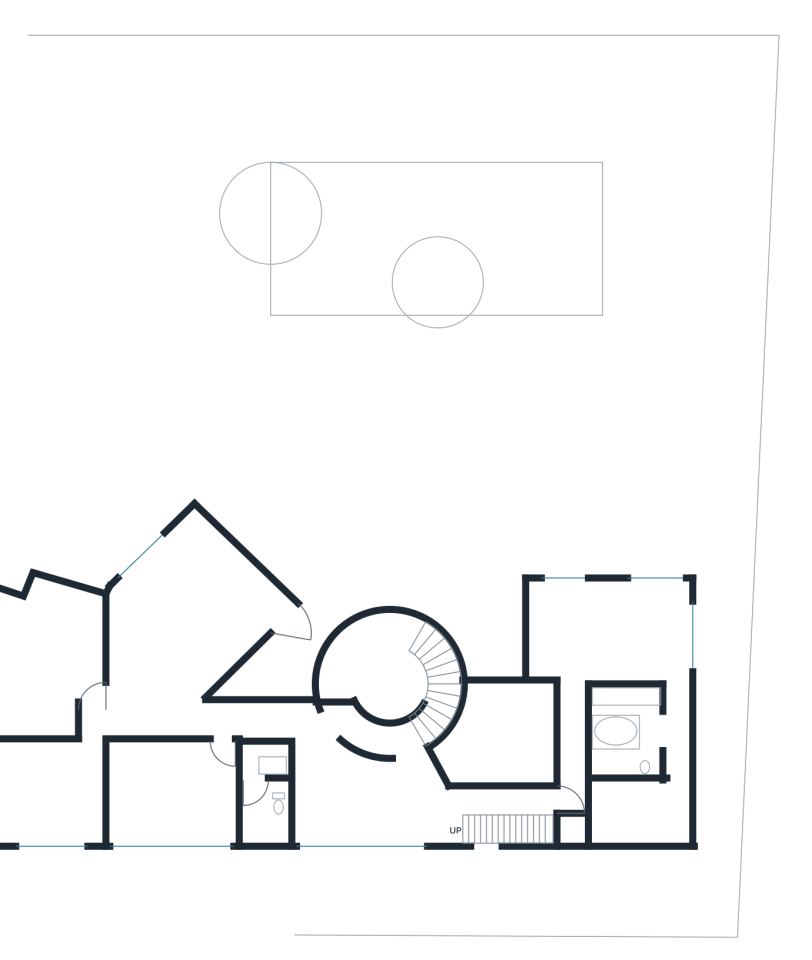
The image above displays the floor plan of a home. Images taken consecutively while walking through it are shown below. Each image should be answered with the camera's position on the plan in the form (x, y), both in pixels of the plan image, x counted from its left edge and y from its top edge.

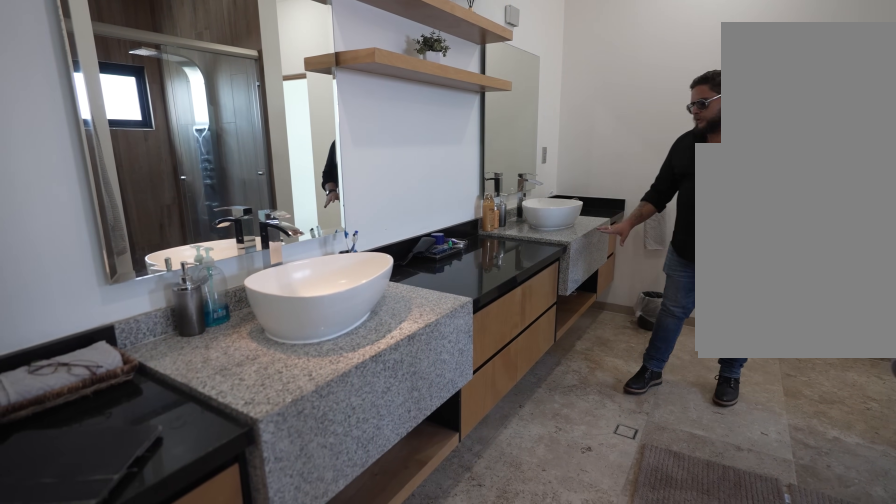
(654, 729)
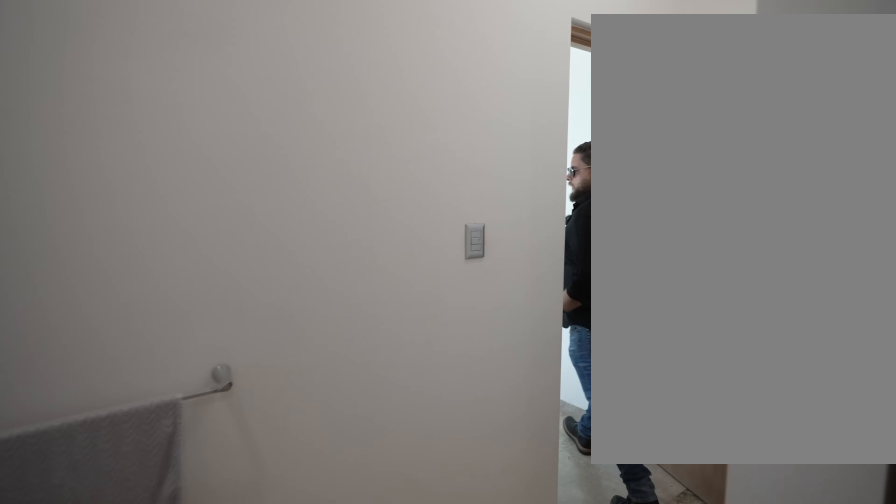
(665, 625)
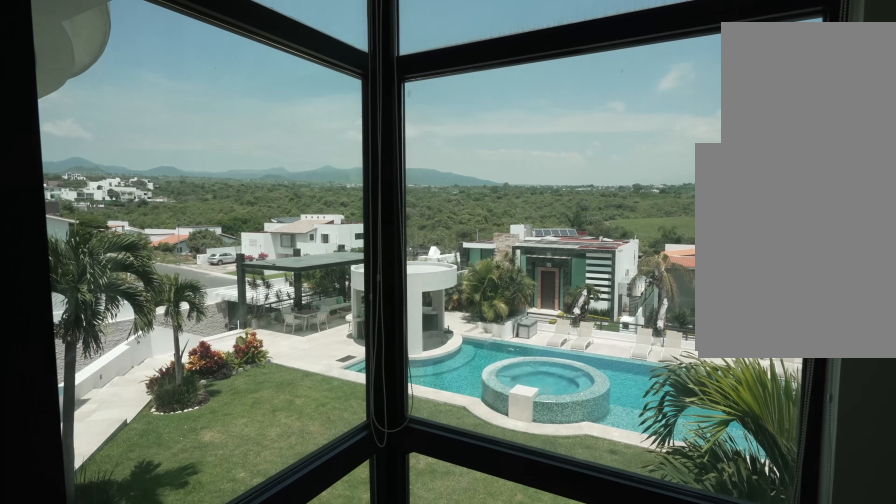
(595, 600)
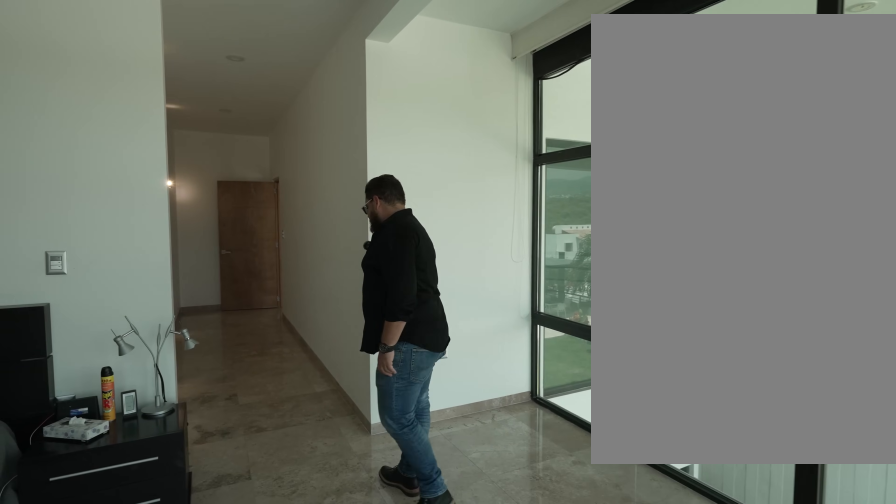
(595, 600)
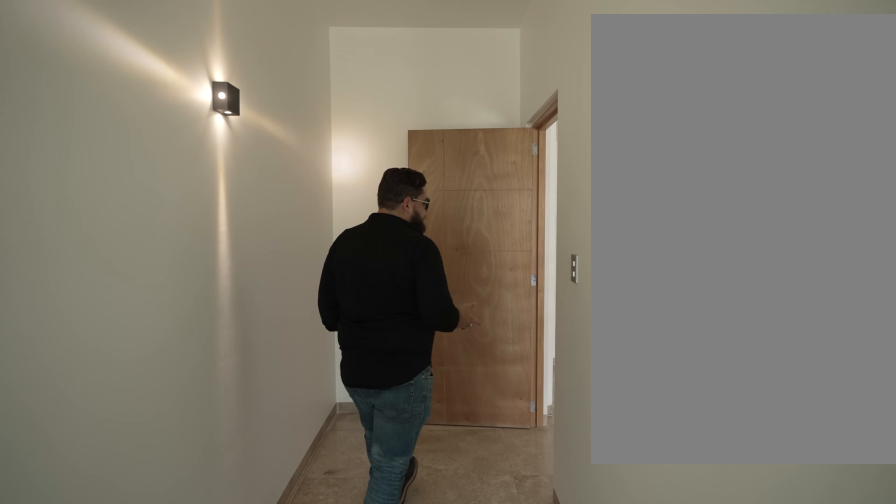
(566, 695)
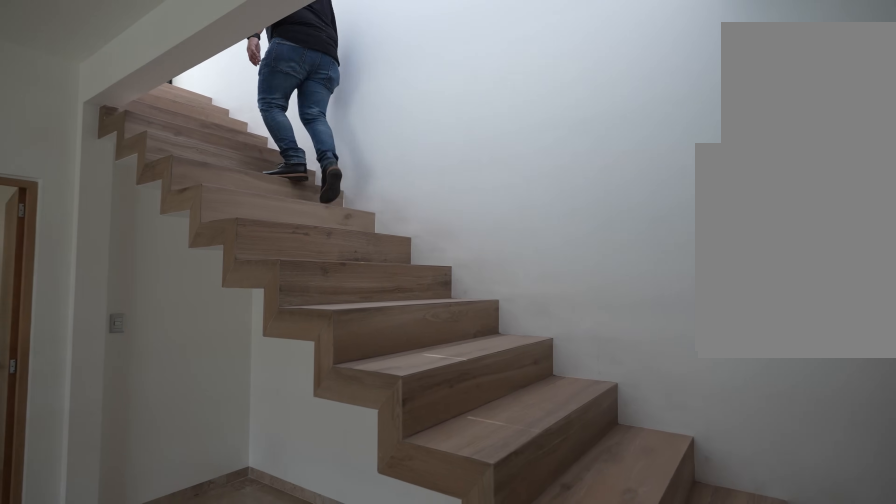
(463, 804)
